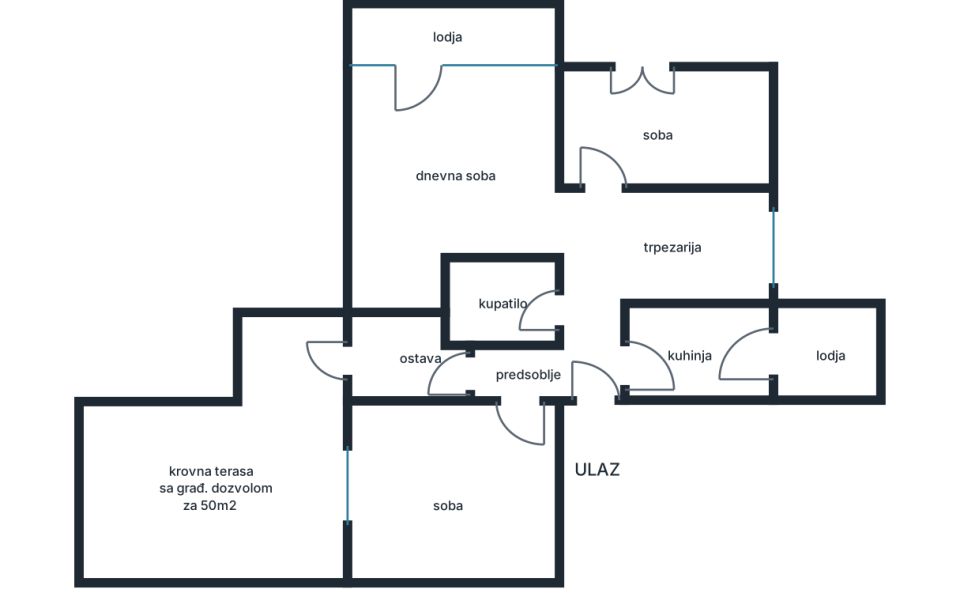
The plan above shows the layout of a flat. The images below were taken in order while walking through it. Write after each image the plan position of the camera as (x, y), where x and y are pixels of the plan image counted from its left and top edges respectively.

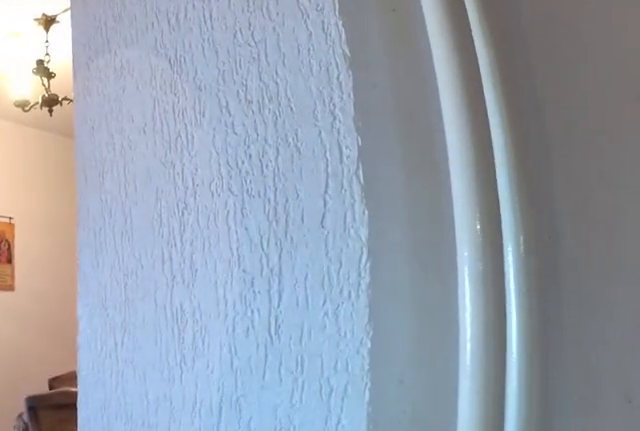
(585, 329)
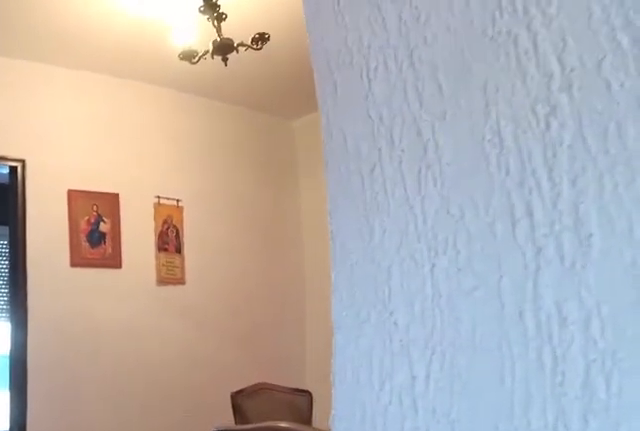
(580, 329)
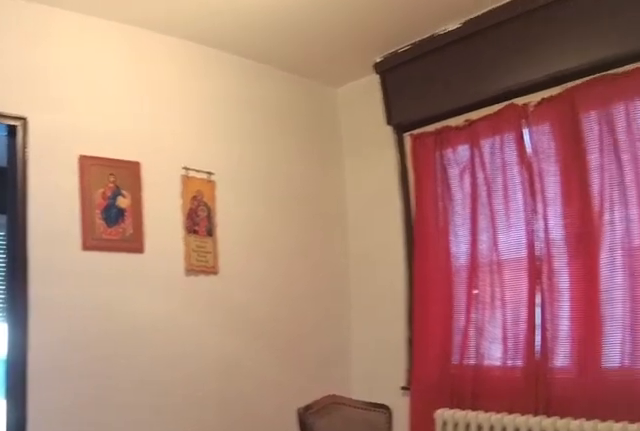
(577, 327)
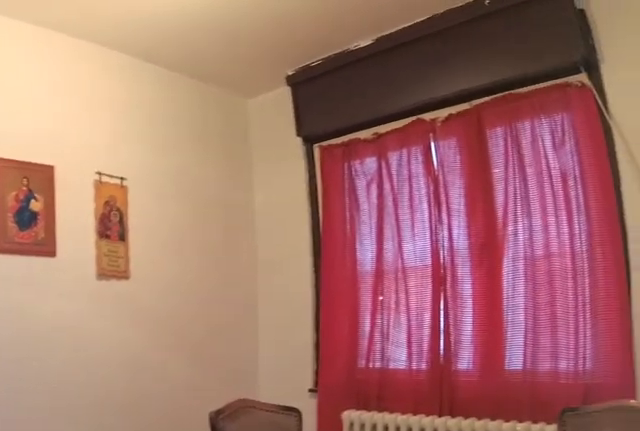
(576, 326)
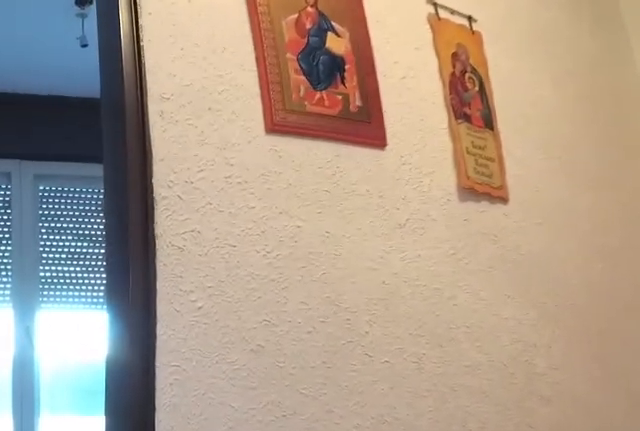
(595, 263)
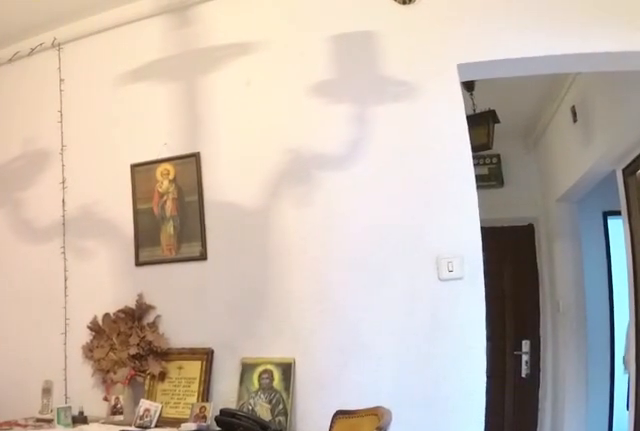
(588, 182)
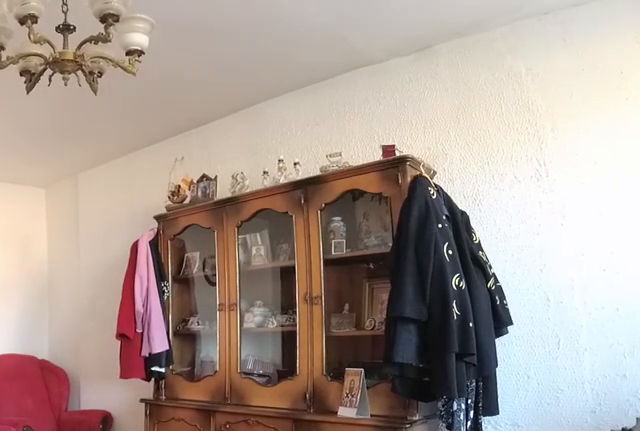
(531, 81)
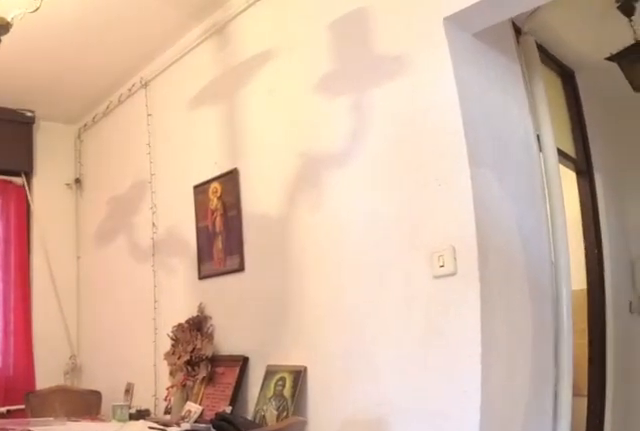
(533, 221)
